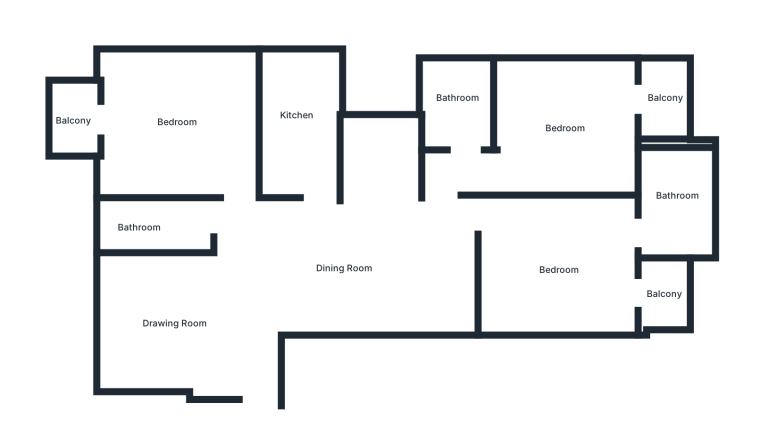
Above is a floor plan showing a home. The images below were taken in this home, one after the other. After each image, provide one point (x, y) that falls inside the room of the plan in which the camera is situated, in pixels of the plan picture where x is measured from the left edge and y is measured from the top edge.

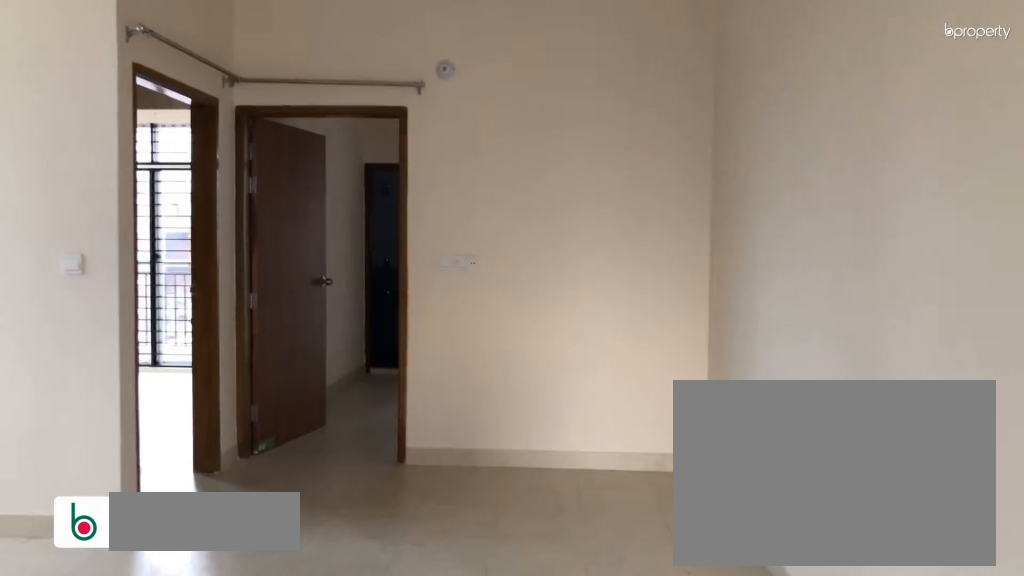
(300, 278)
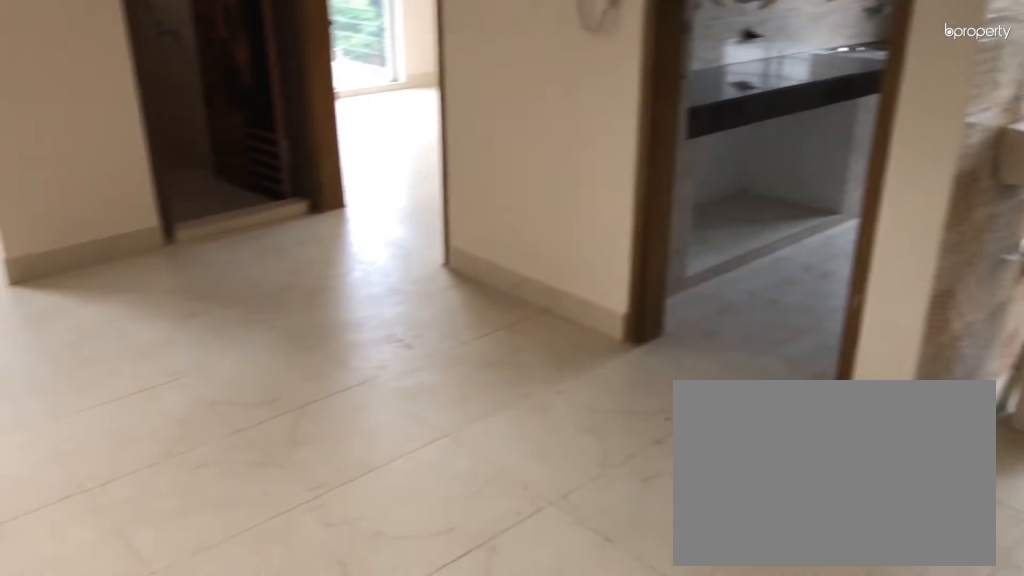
(363, 271)
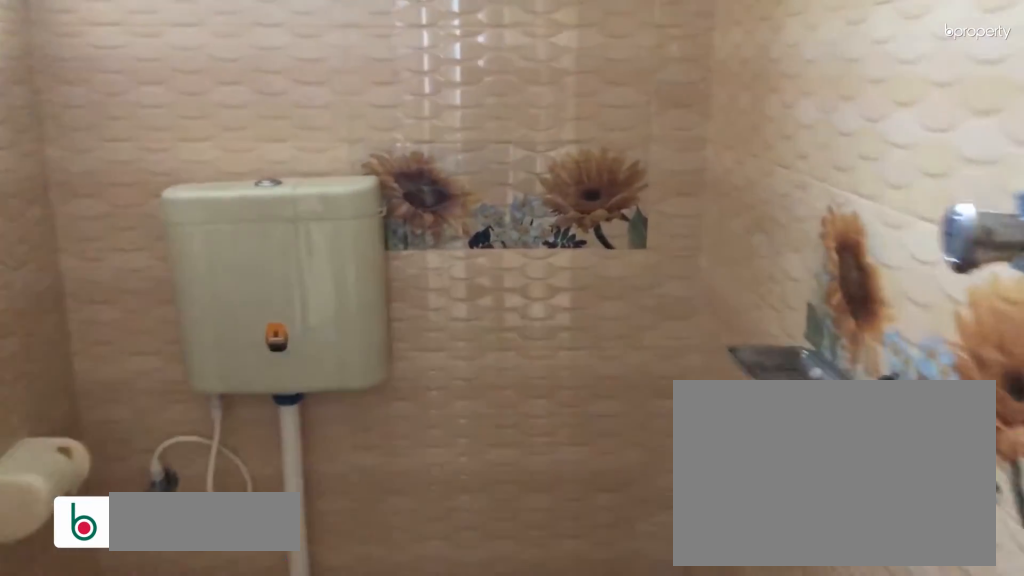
(147, 224)
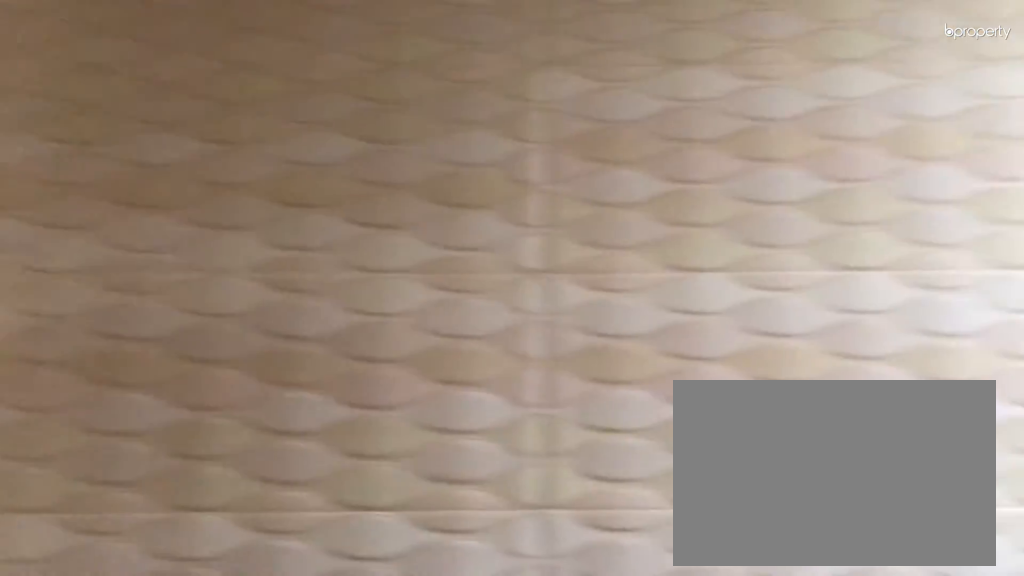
(147, 224)
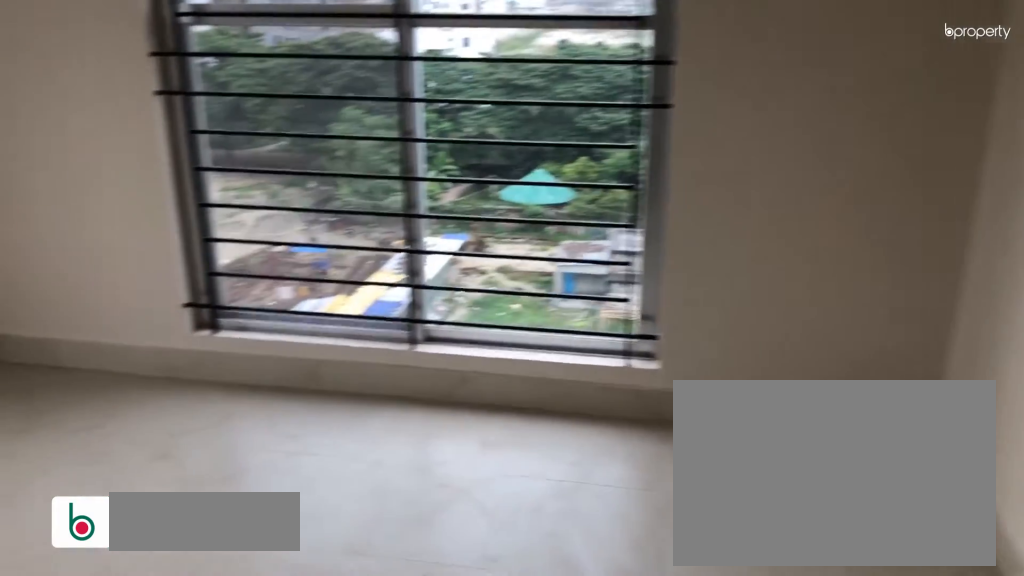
(172, 126)
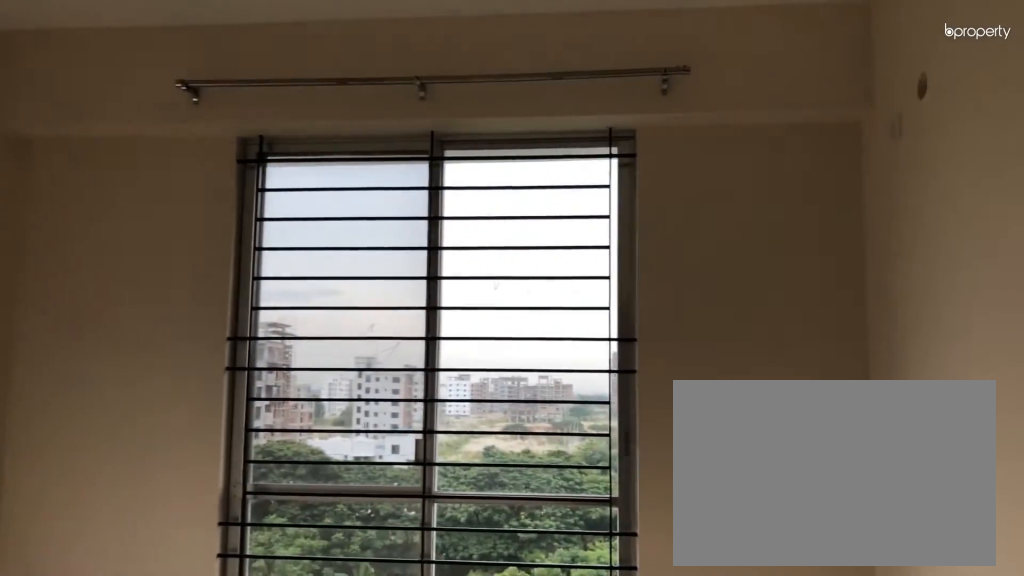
(172, 126)
